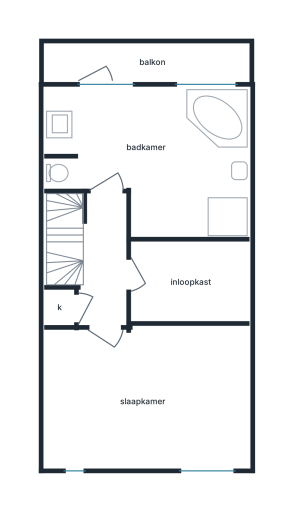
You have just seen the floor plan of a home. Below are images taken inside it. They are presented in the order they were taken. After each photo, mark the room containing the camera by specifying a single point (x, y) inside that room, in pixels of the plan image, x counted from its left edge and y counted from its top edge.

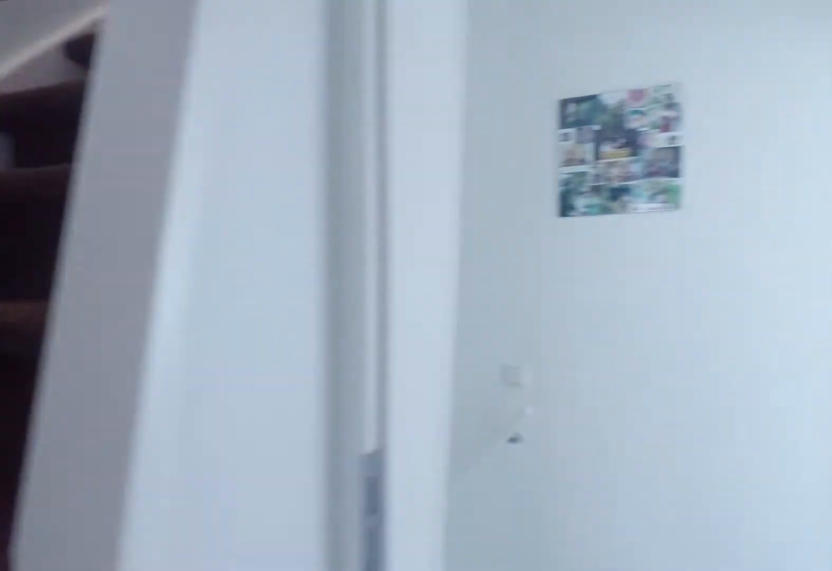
(104, 263)
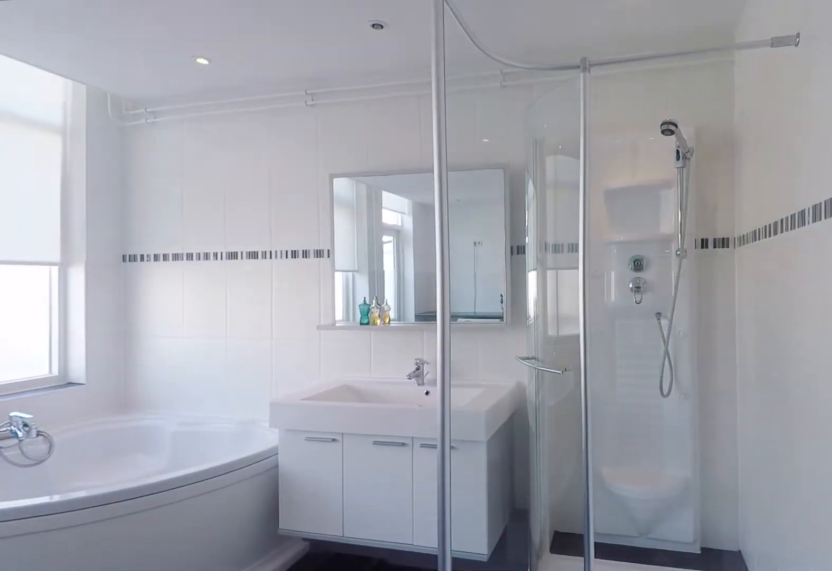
(156, 155)
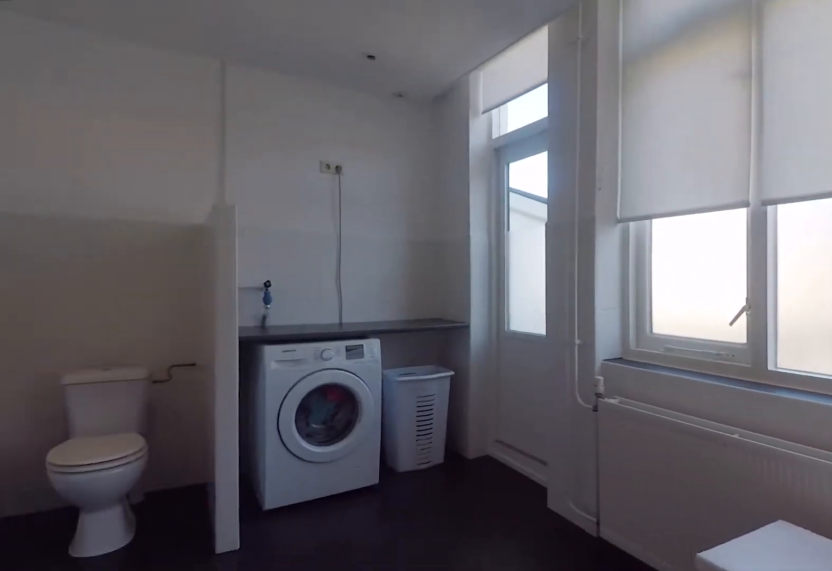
(156, 155)
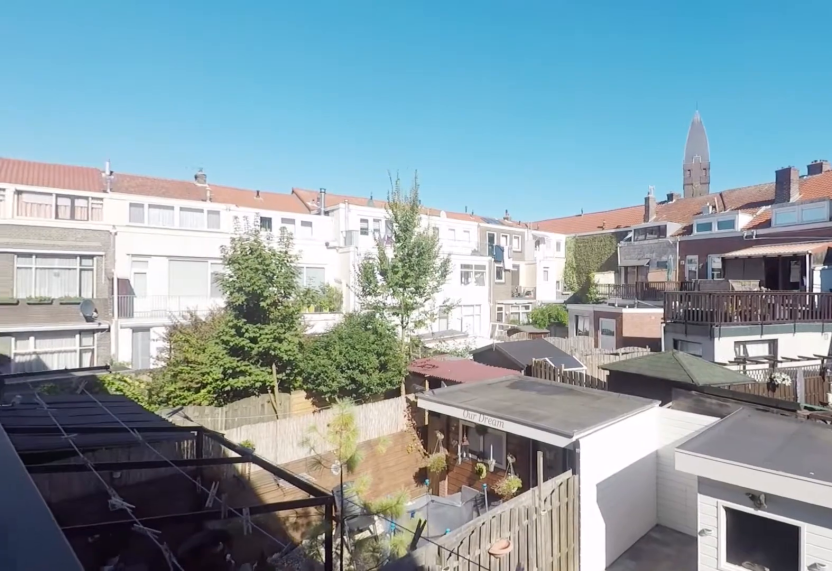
(146, 60)
